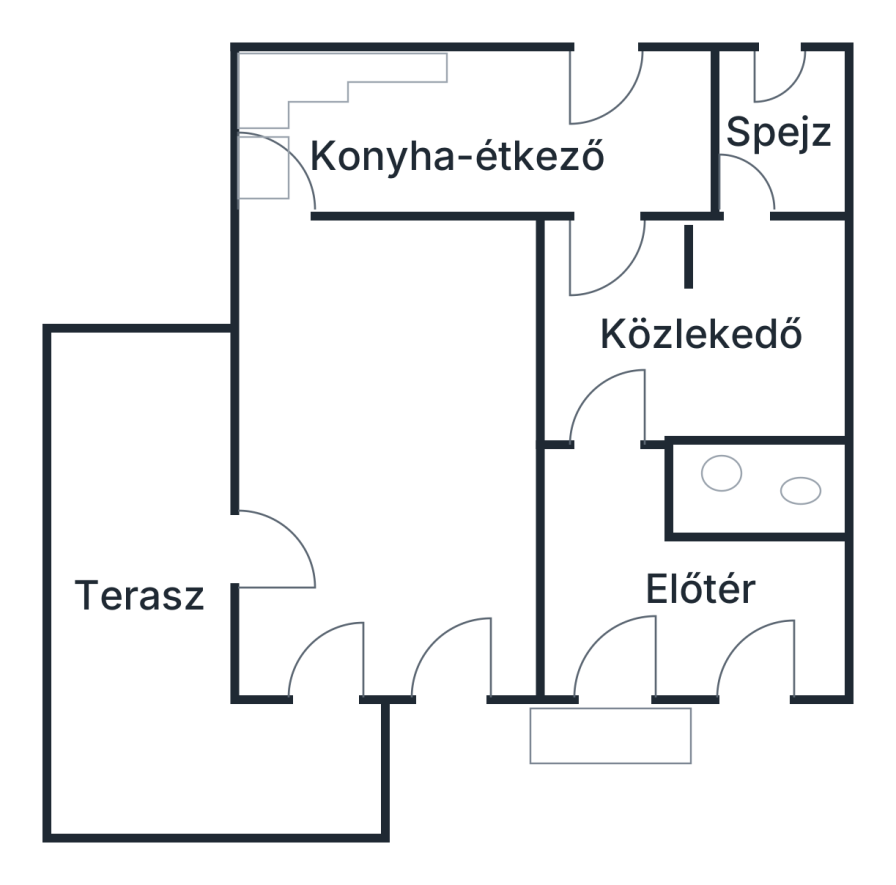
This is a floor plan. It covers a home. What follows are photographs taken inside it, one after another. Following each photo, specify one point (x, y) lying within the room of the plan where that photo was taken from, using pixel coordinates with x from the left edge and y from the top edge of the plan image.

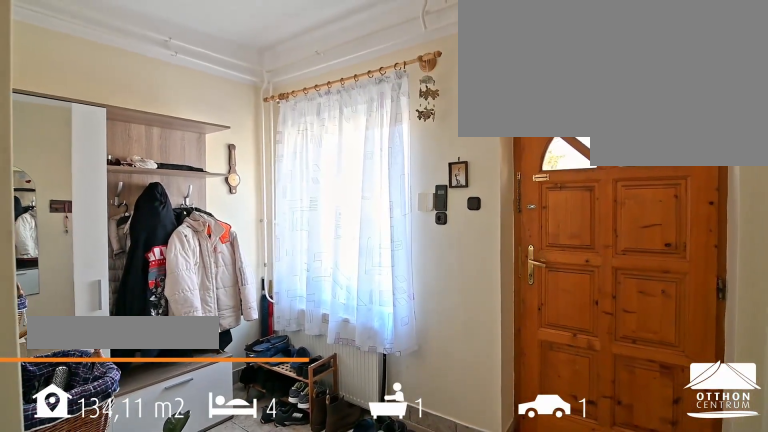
(683, 588)
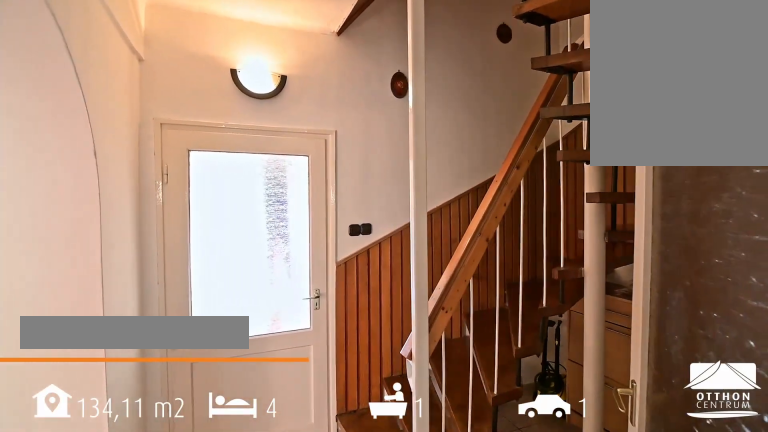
(689, 336)
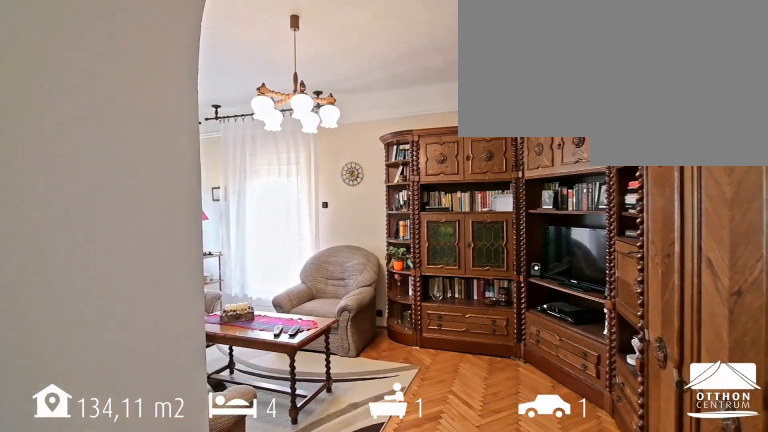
(385, 459)
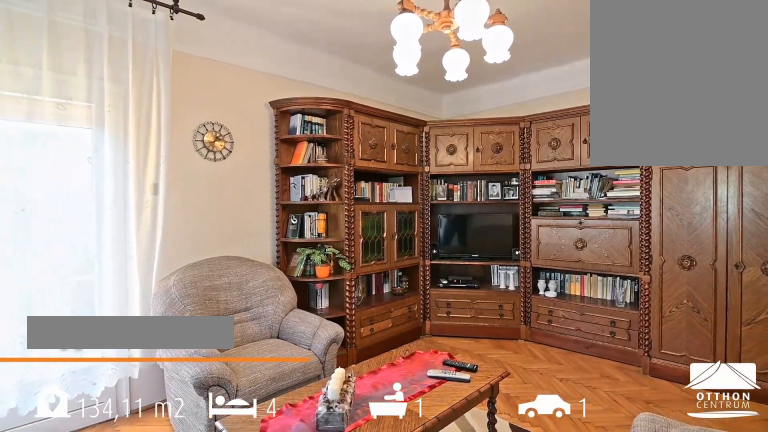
(385, 459)
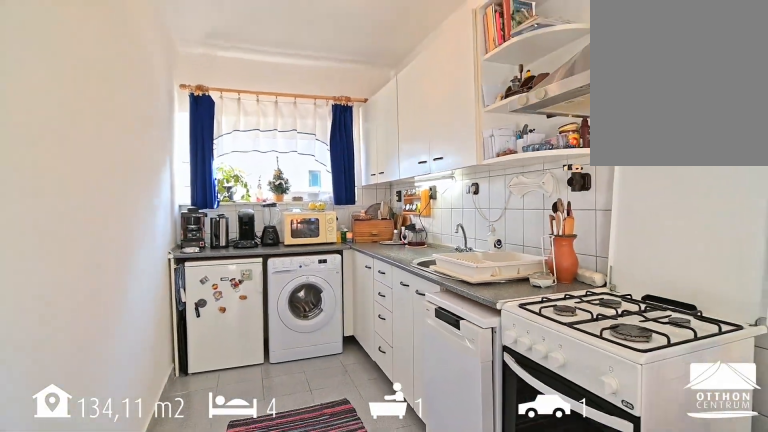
(456, 136)
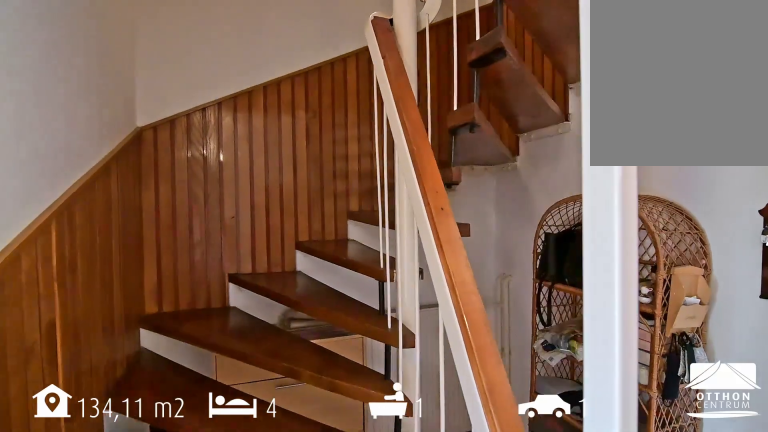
(709, 337)
